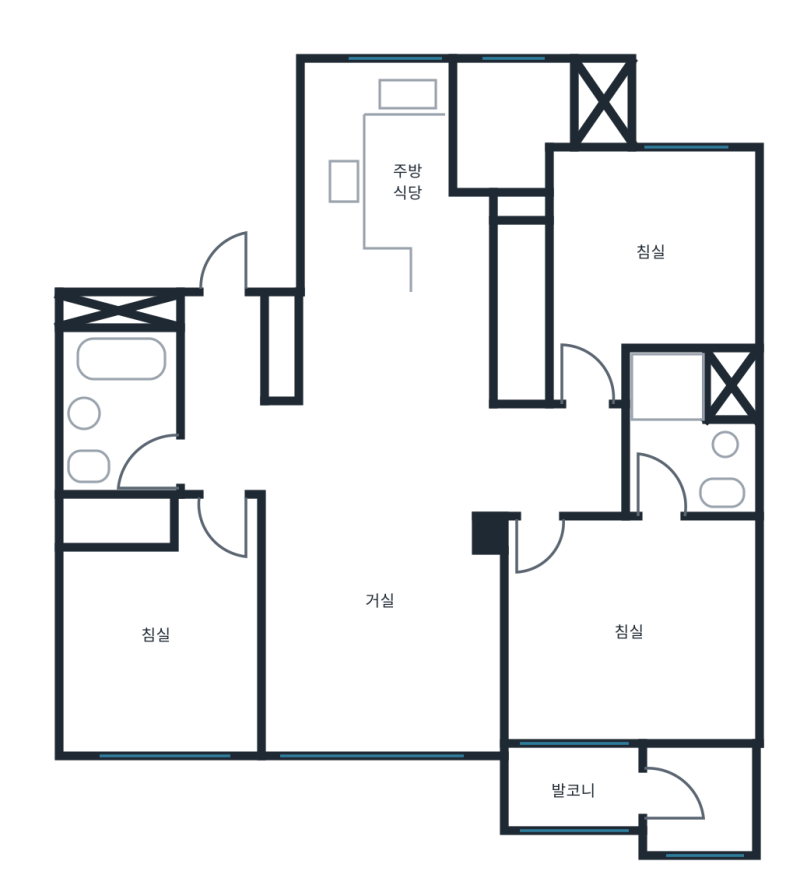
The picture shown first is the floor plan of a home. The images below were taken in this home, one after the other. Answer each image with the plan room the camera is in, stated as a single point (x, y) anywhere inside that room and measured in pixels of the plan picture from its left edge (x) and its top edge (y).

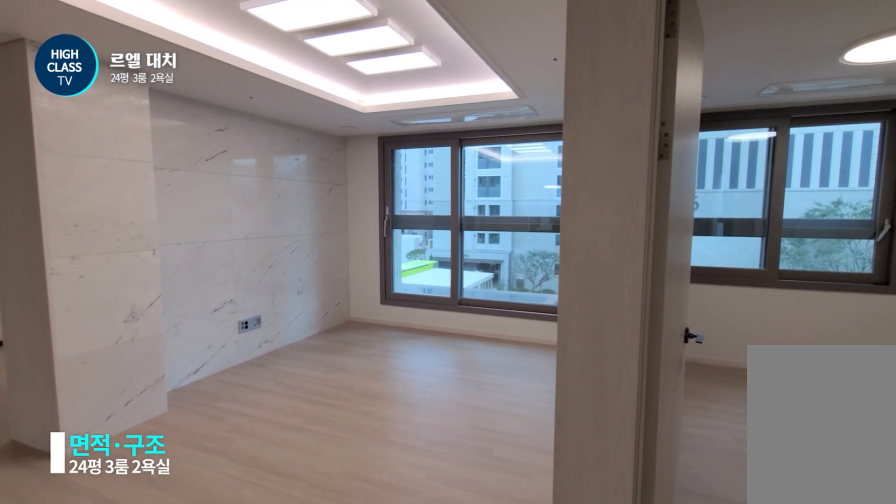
(244, 449)
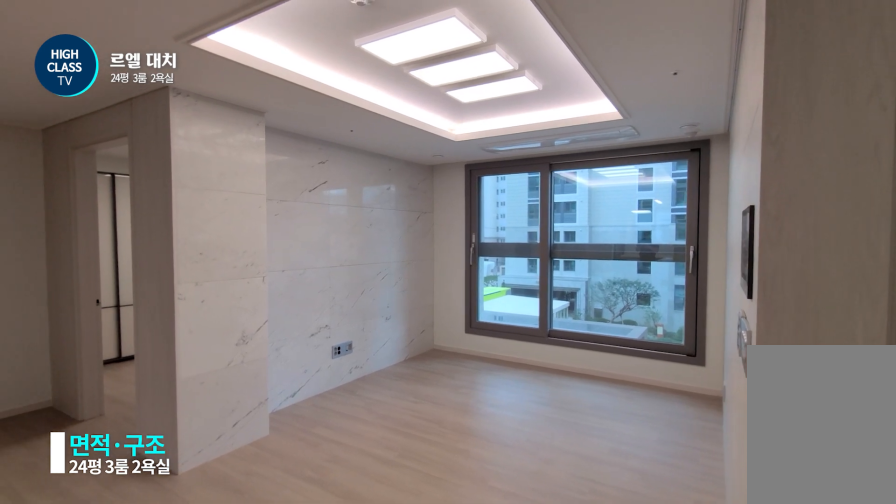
(244, 449)
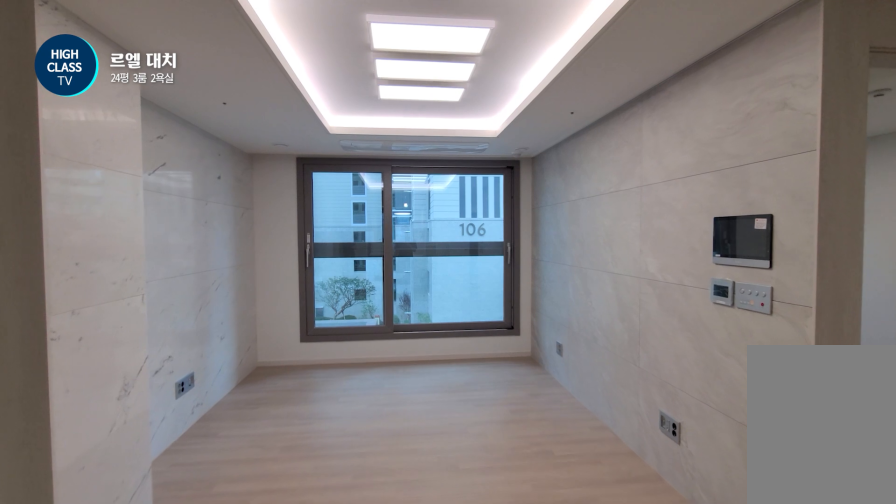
(381, 578)
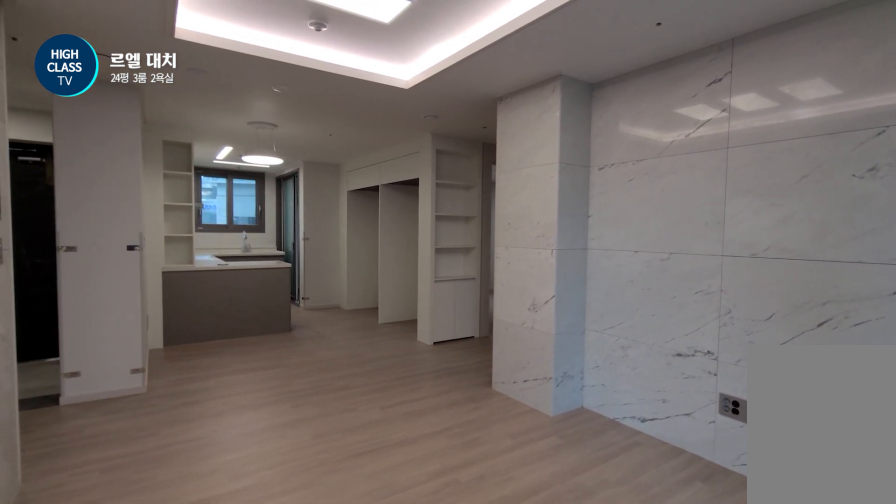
(381, 578)
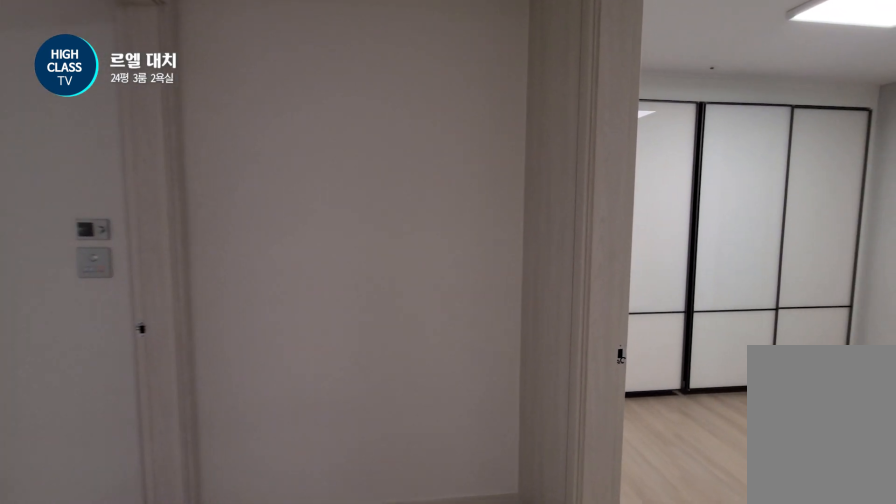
(563, 462)
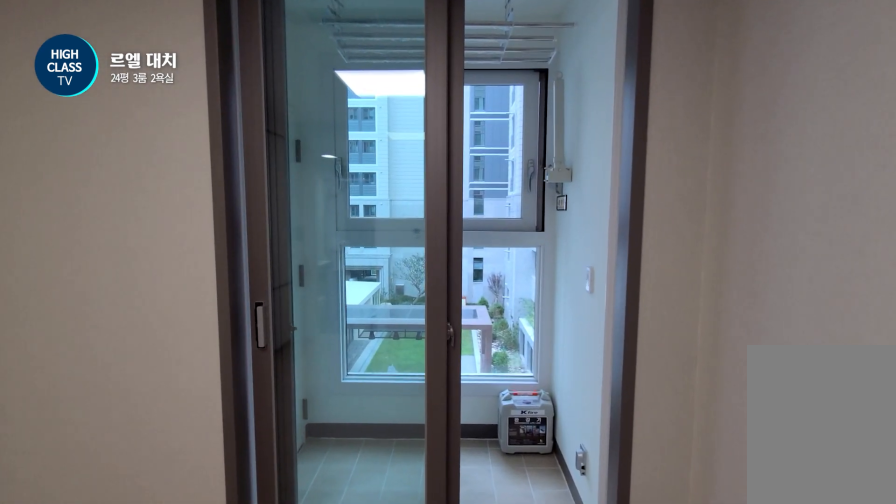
(619, 664)
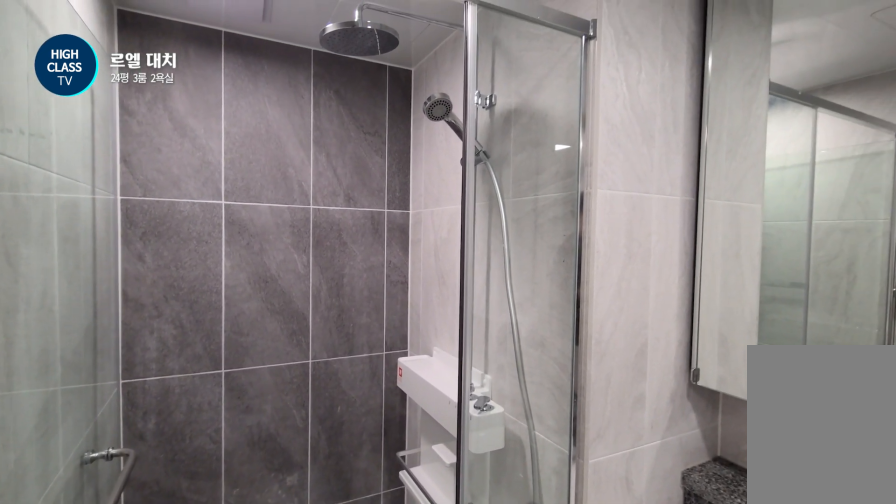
(690, 436)
